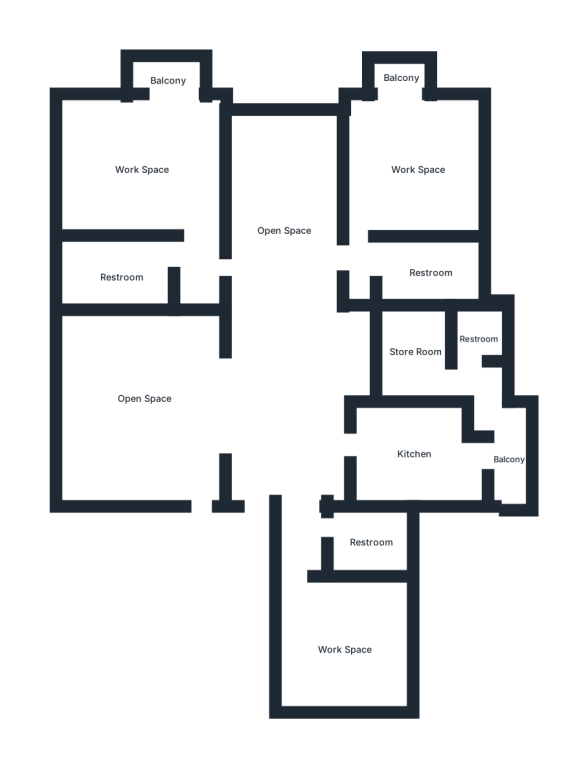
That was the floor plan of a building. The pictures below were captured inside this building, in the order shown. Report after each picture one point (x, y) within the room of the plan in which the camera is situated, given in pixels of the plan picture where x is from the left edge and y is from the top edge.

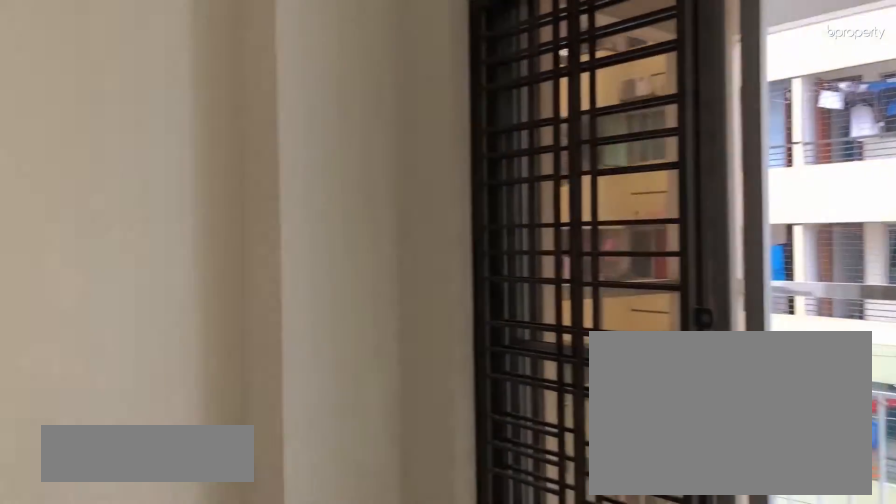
(415, 170)
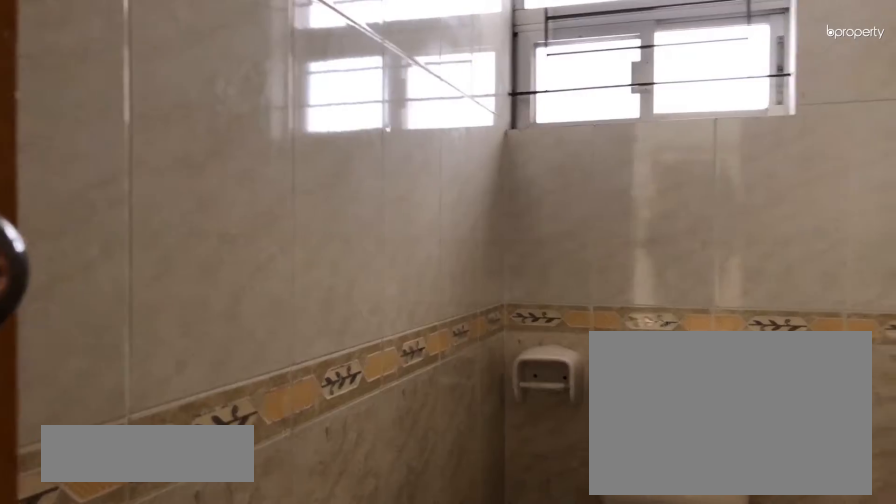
(422, 276)
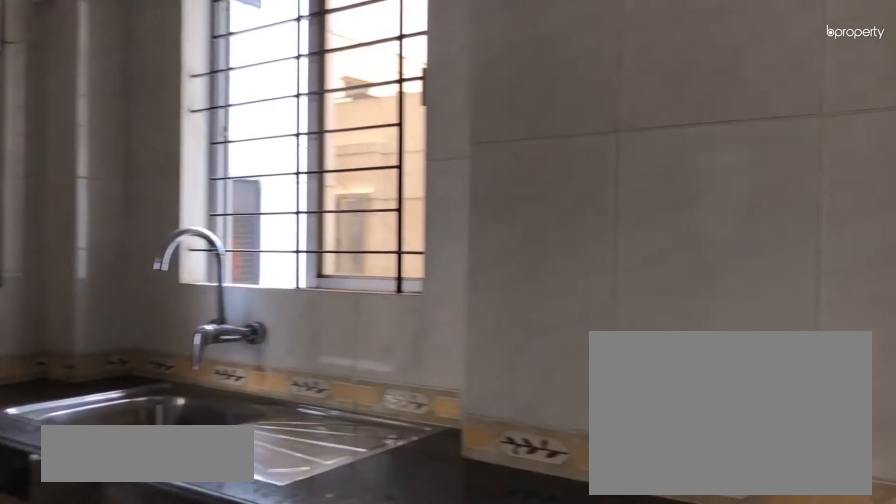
(421, 449)
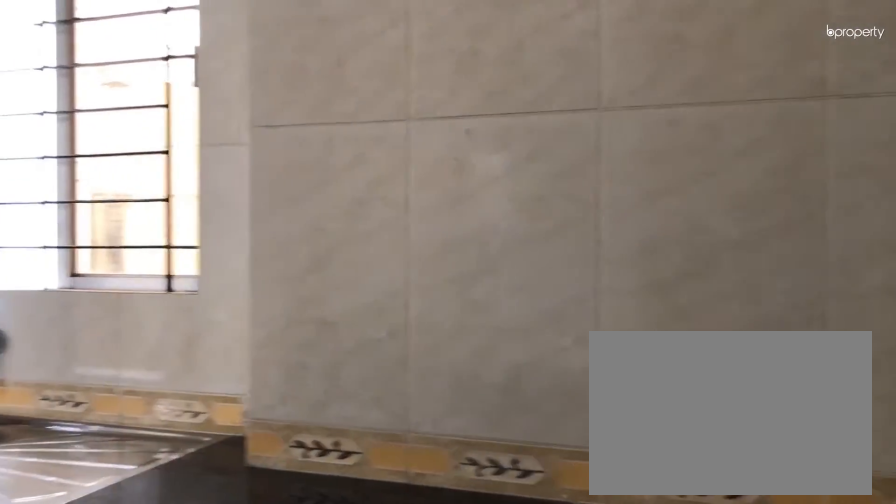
(421, 449)
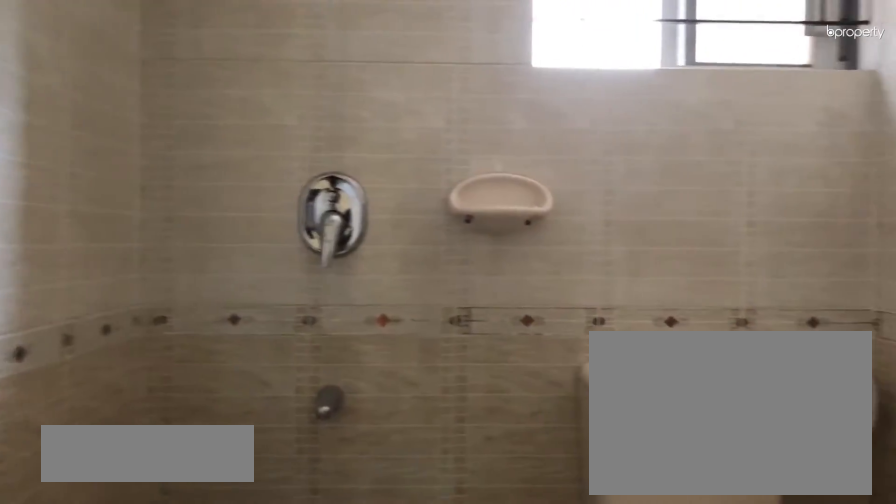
(366, 546)
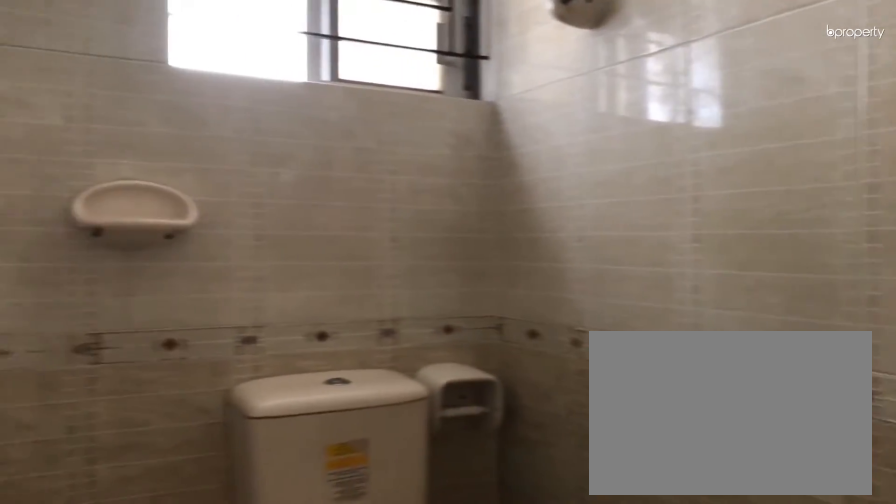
(366, 546)
